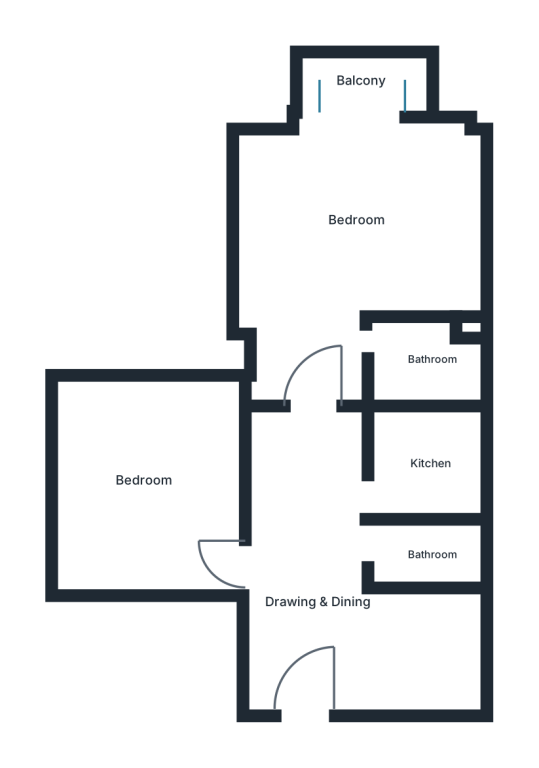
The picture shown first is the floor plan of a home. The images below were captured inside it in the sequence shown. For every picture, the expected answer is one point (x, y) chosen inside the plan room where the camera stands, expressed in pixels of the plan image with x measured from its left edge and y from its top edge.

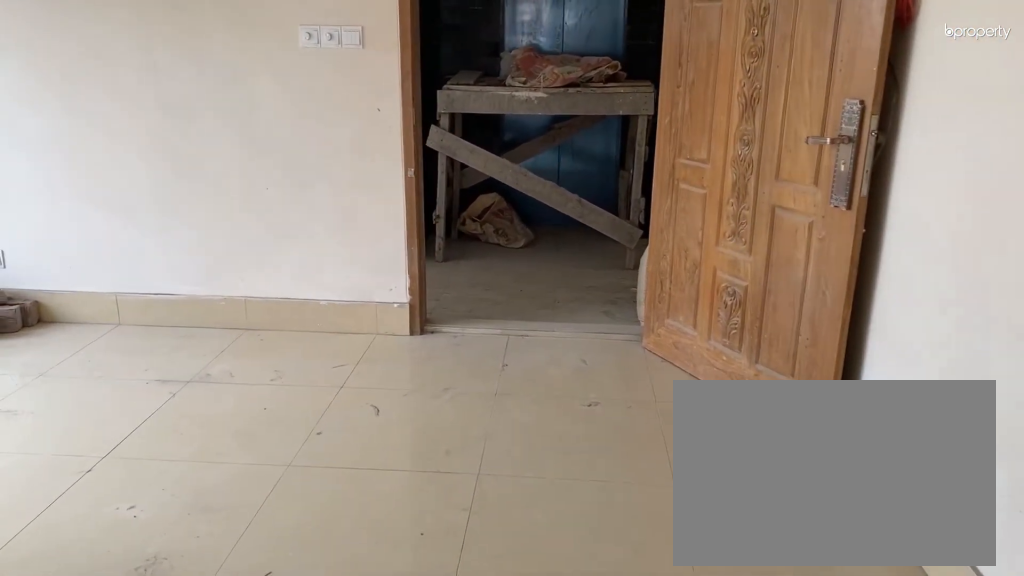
(306, 599)
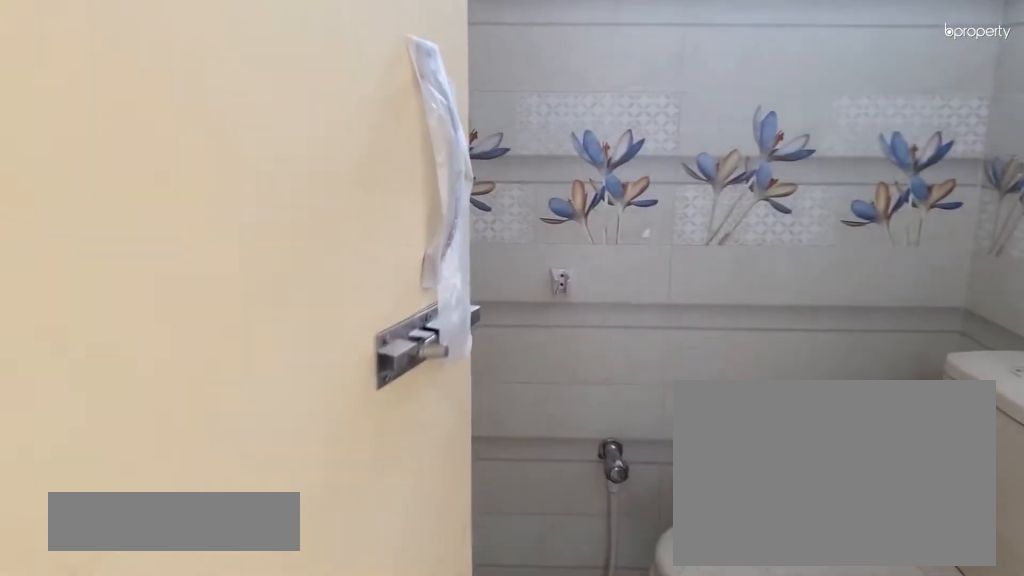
(433, 555)
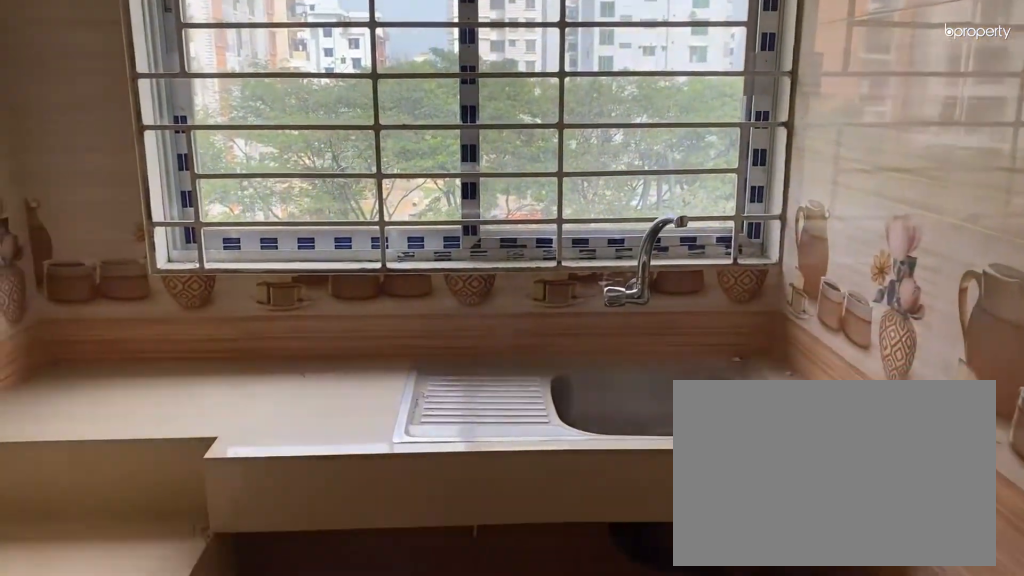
(429, 461)
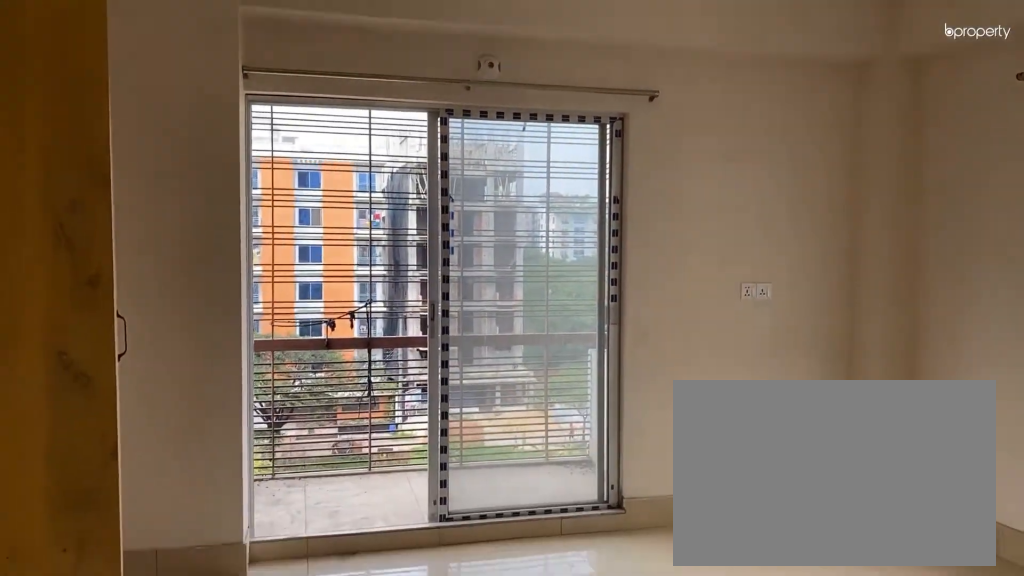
(357, 213)
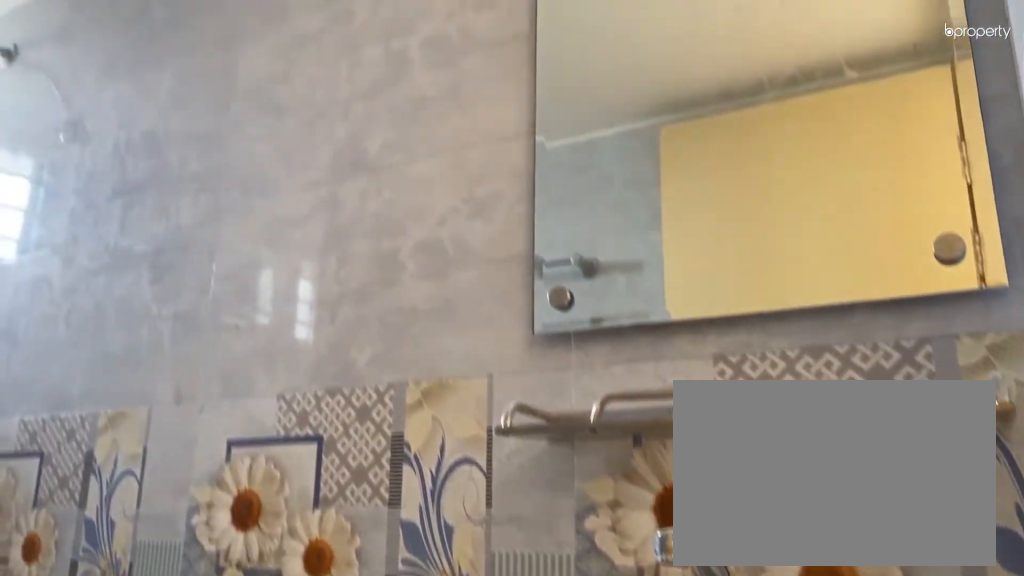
(431, 359)
